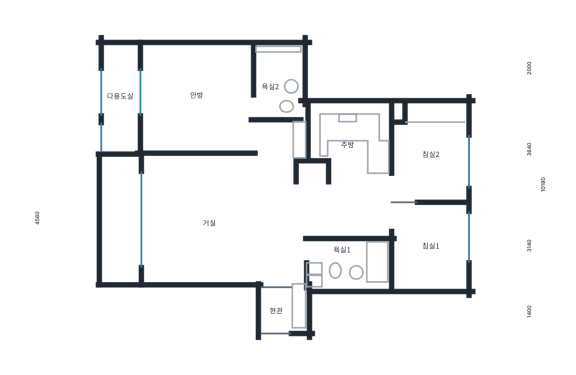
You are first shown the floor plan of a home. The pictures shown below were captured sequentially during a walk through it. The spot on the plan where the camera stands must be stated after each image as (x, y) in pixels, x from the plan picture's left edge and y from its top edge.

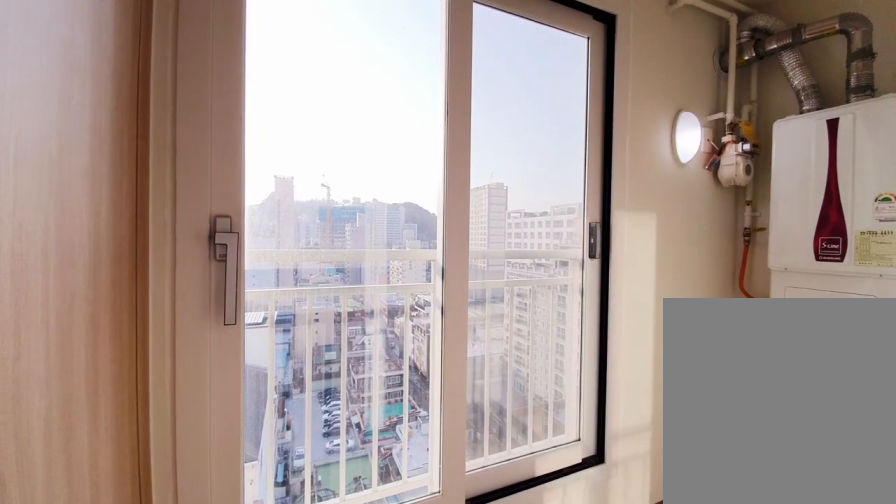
(134, 112)
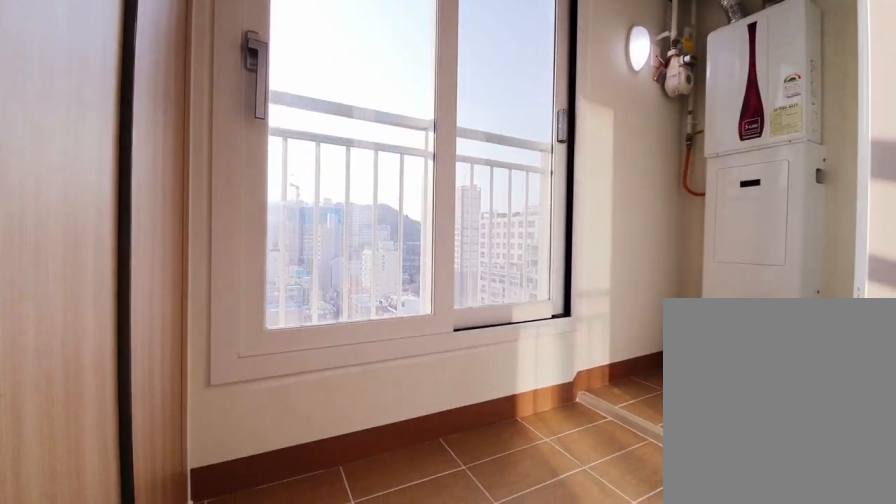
(136, 110)
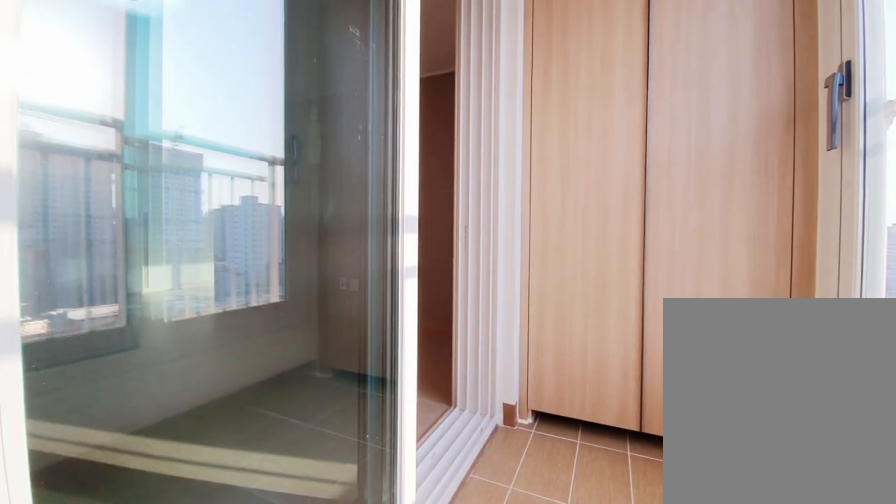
(134, 112)
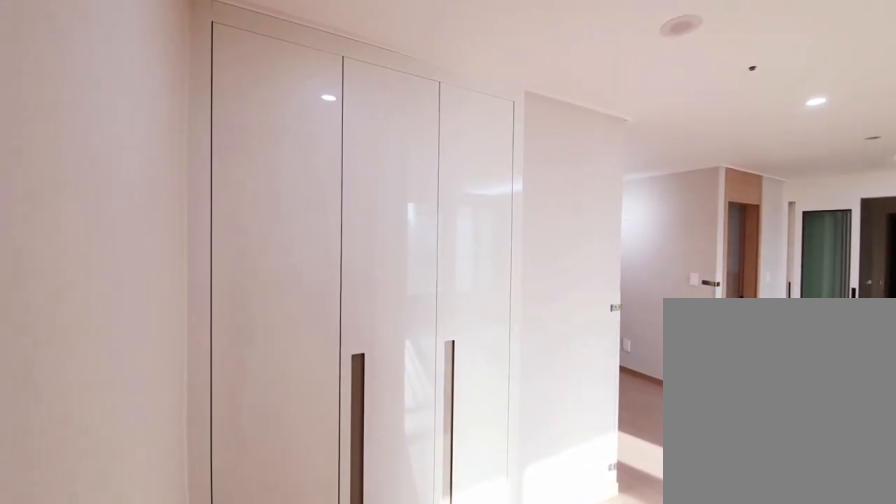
(271, 148)
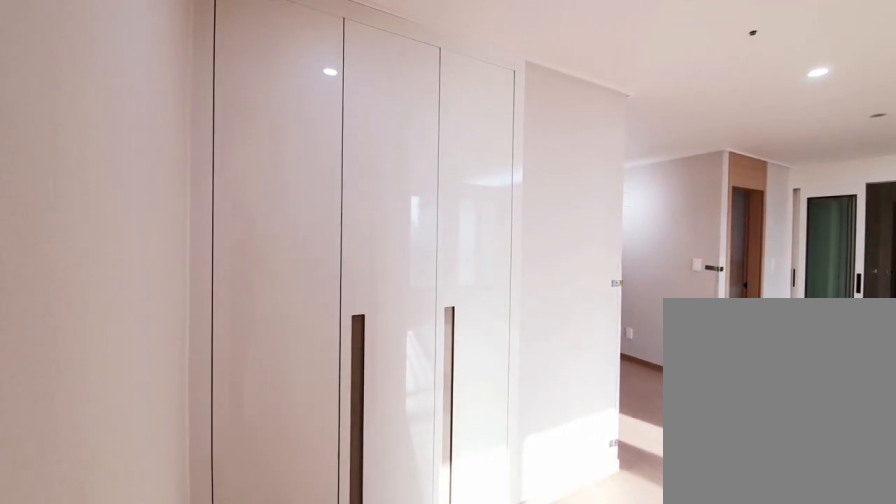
(272, 148)
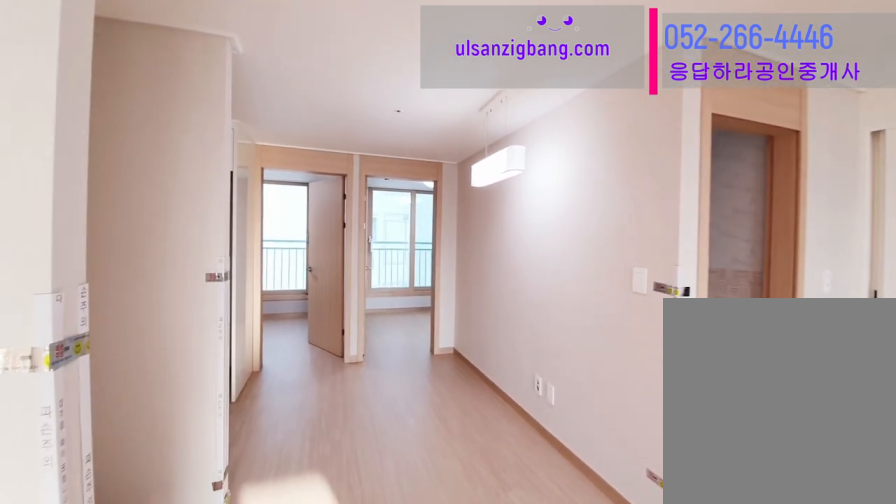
(280, 196)
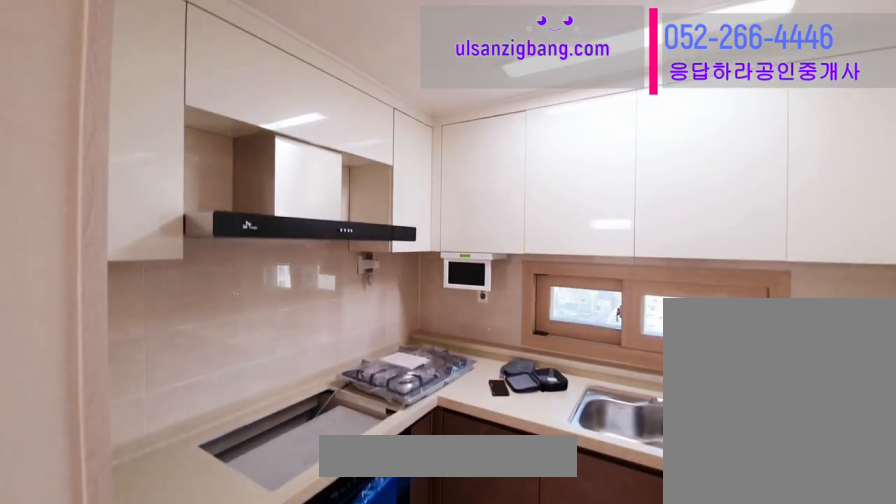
(351, 151)
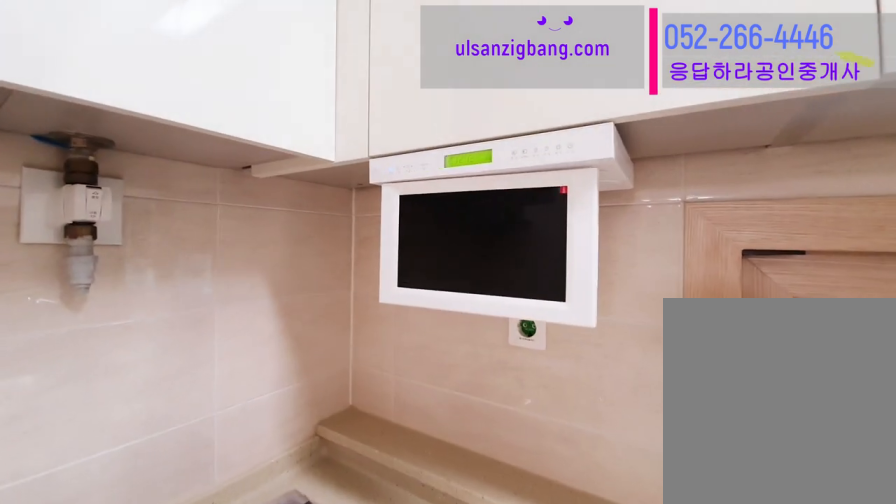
(352, 151)
